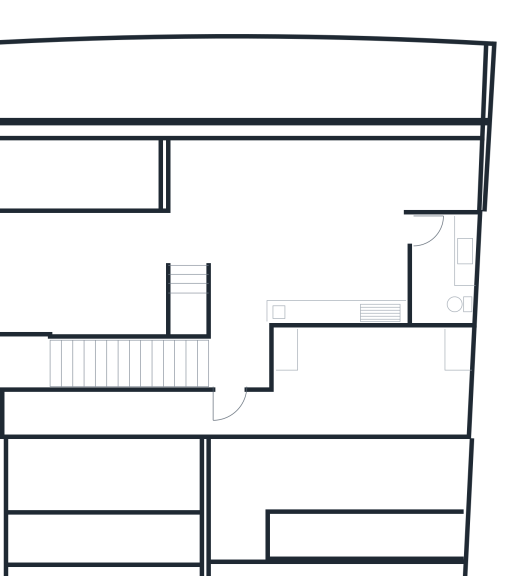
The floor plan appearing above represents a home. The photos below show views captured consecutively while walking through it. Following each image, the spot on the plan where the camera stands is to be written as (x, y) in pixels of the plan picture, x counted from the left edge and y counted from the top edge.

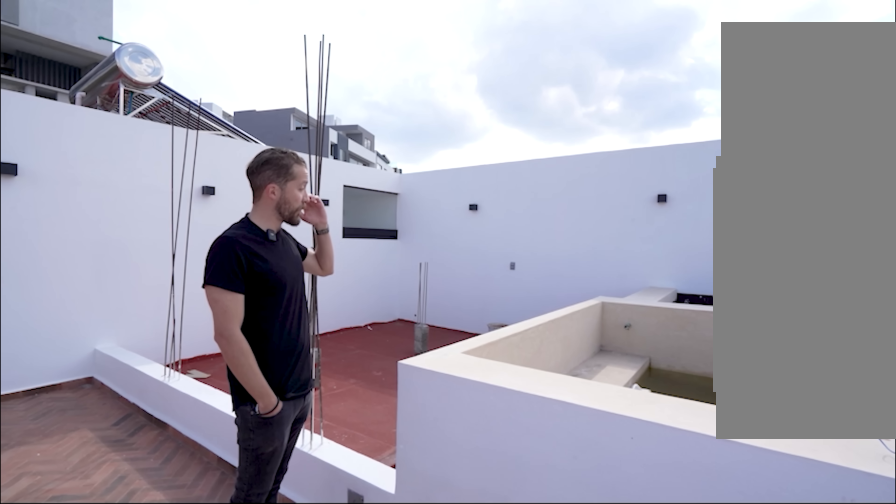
(188, 174)
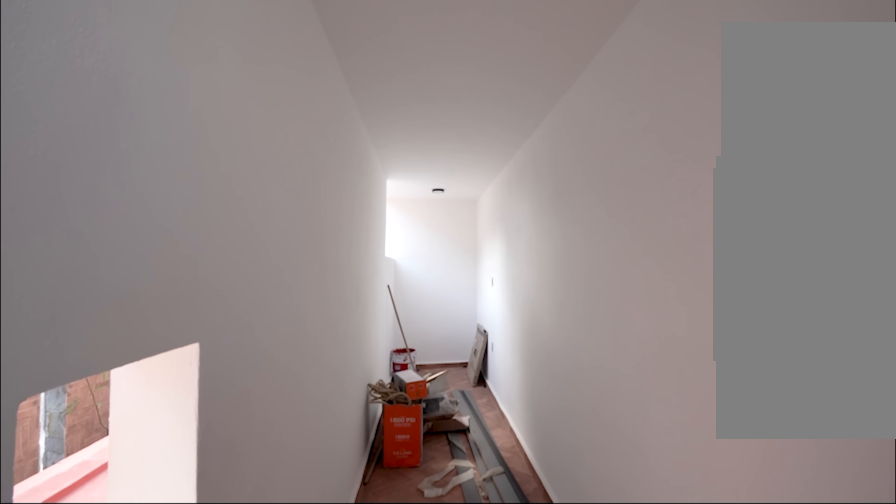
(222, 406)
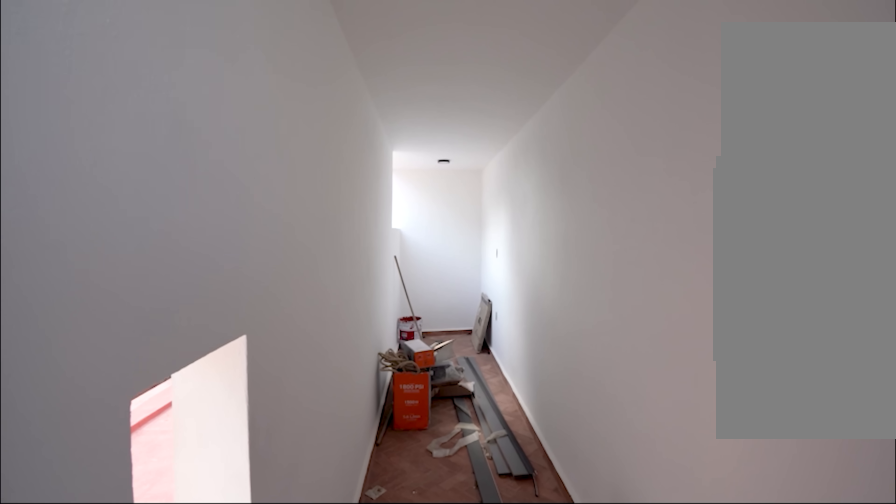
(224, 406)
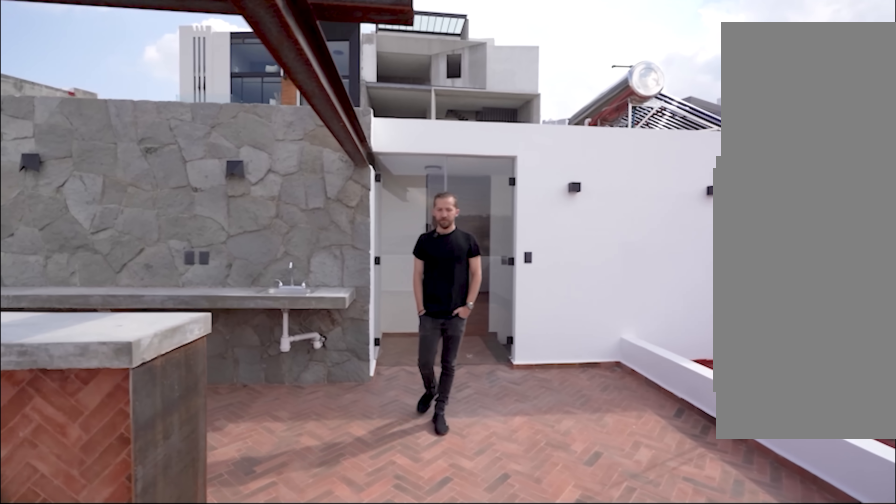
(237, 200)
